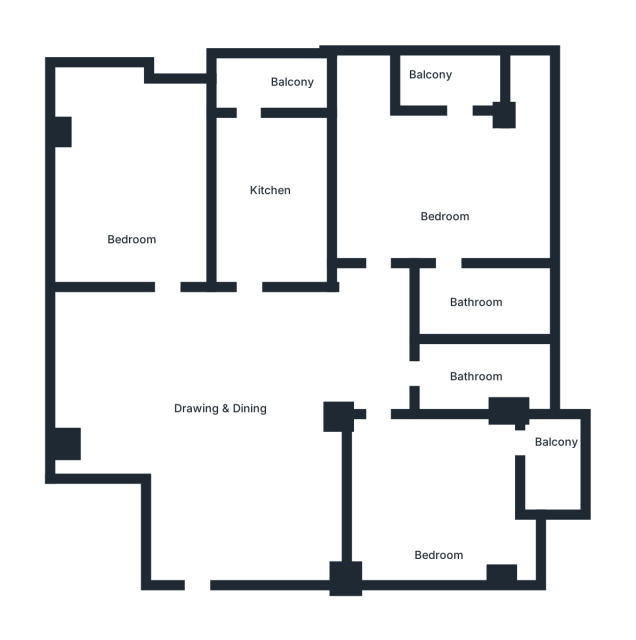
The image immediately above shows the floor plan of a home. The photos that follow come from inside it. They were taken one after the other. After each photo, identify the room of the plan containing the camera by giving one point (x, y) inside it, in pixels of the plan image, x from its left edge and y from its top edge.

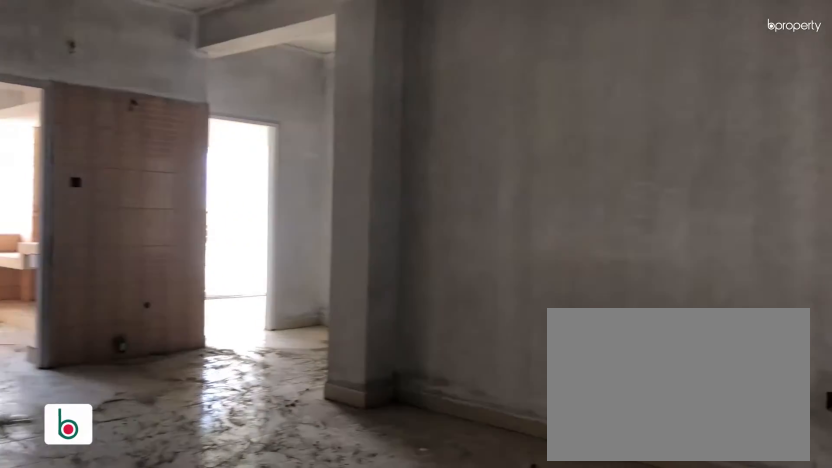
(235, 418)
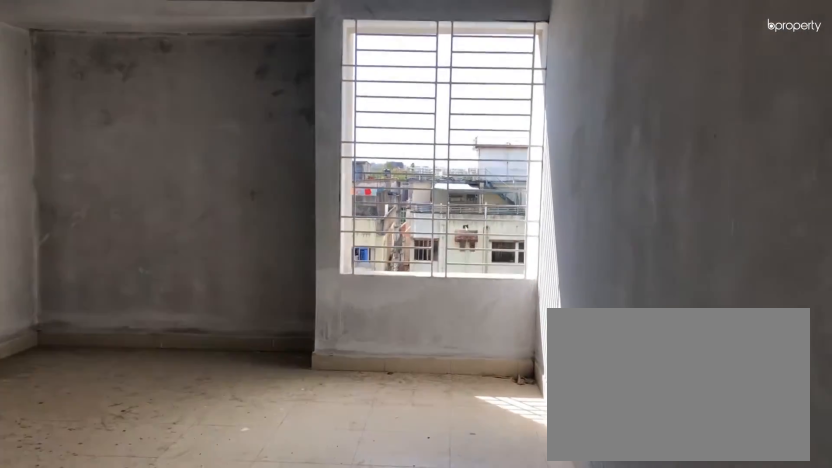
(126, 214)
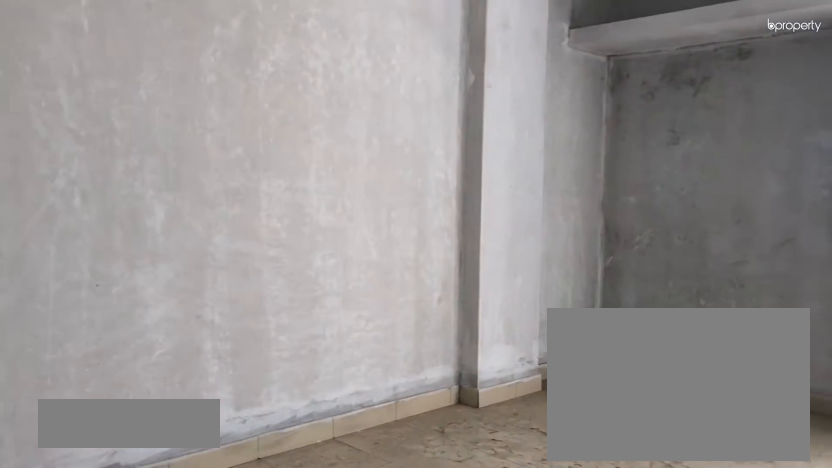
(126, 214)
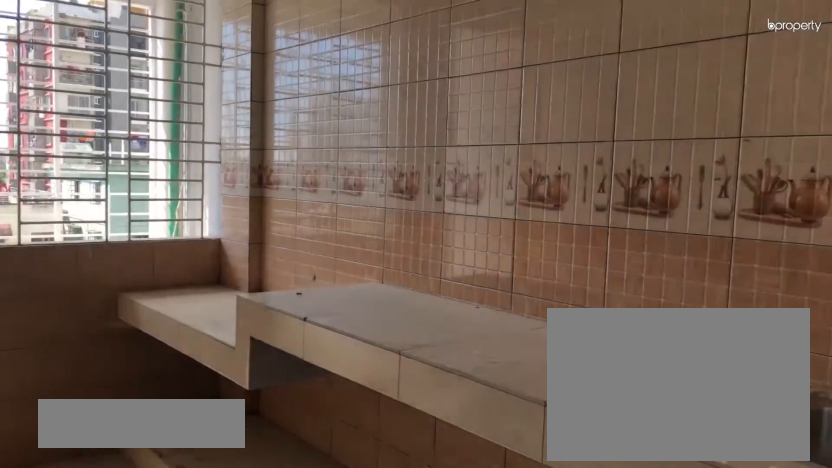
(272, 205)
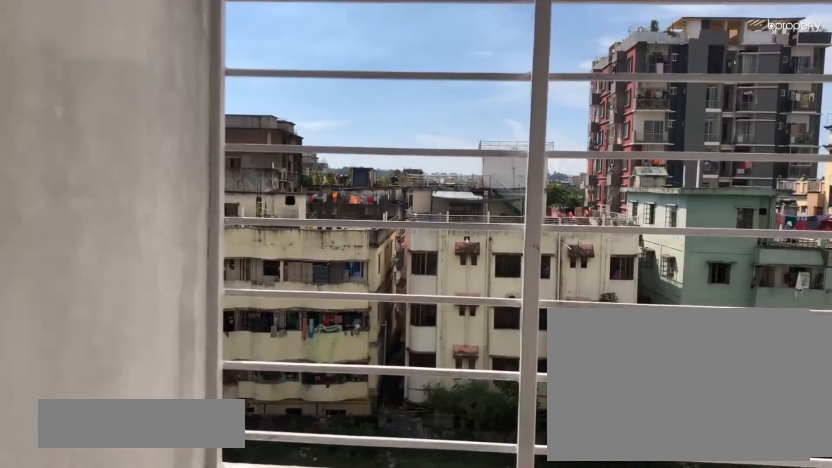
(287, 83)
